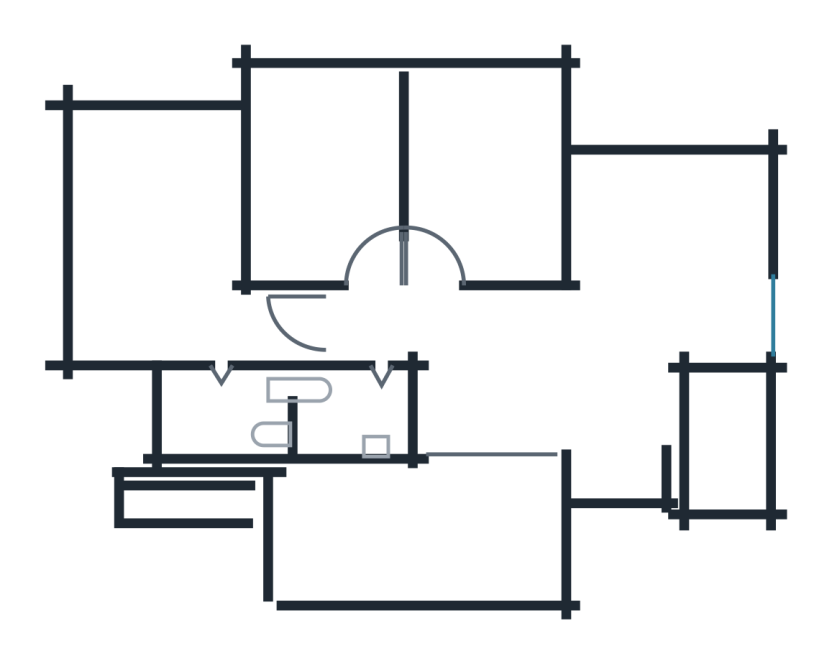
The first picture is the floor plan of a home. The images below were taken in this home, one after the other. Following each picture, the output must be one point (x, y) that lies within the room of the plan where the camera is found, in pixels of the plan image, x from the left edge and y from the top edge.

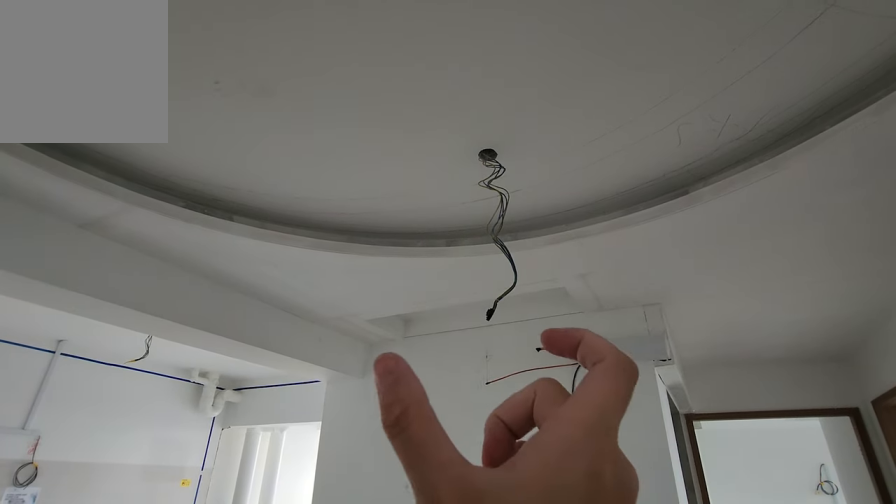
(516, 410)
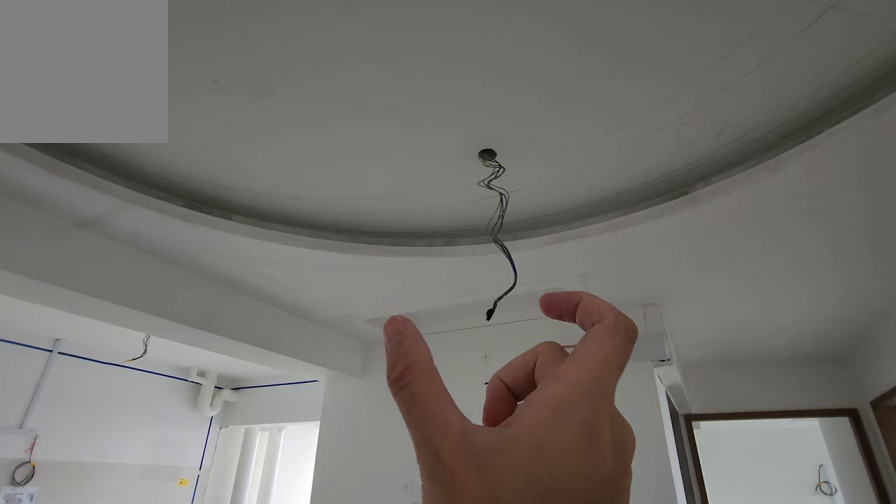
(516, 410)
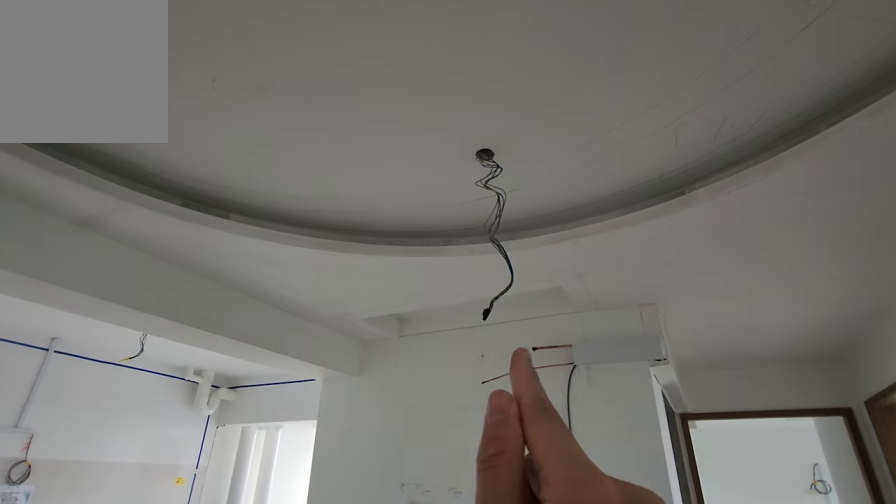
(516, 428)
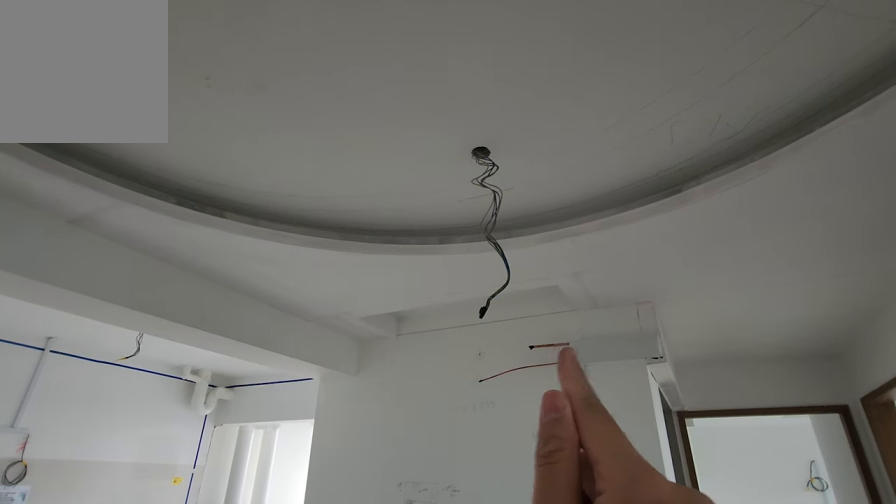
(516, 411)
